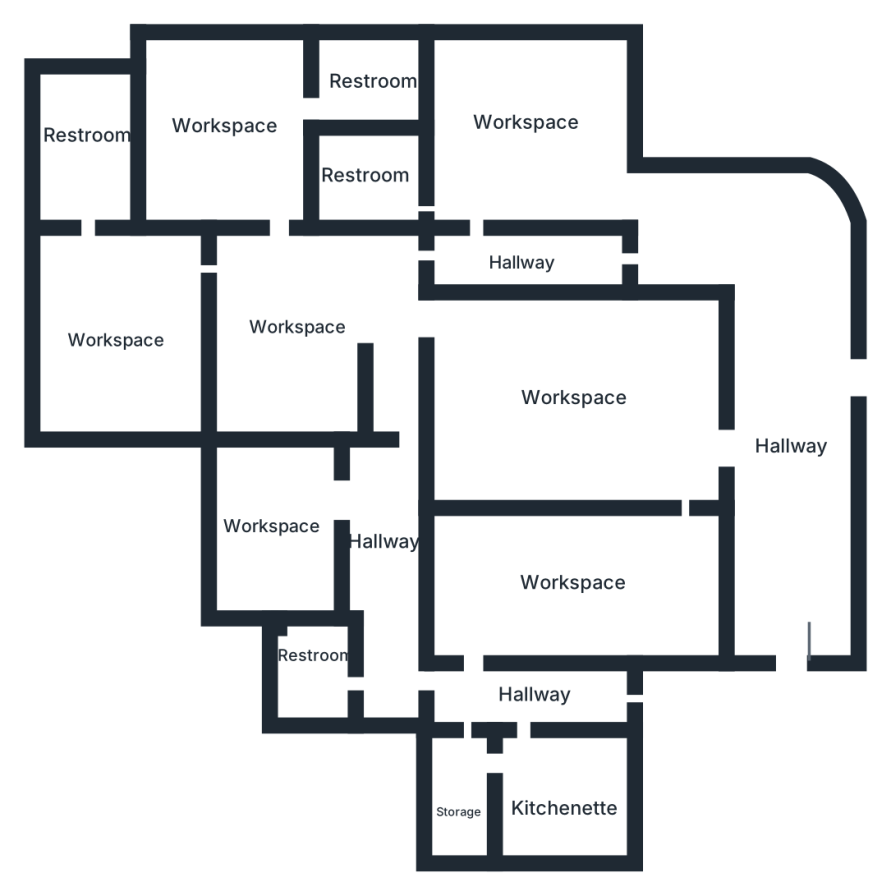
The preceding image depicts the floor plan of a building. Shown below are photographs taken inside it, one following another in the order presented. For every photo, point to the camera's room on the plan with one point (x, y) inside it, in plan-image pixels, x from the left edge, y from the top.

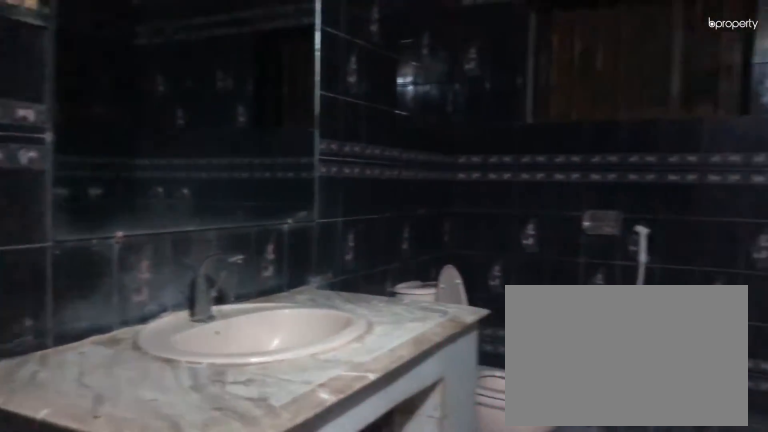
(83, 142)
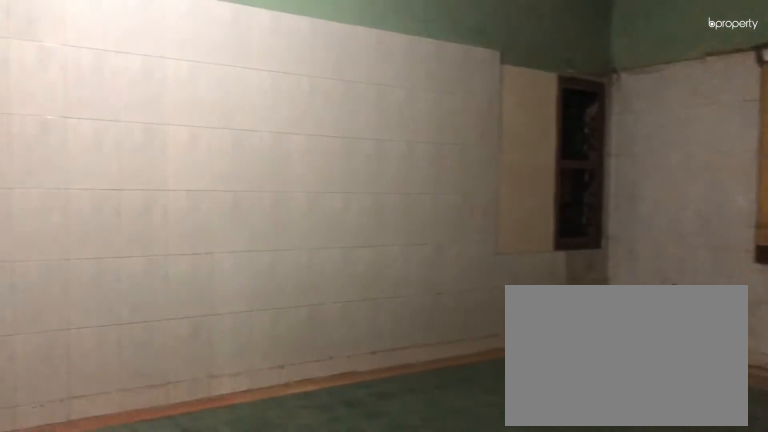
(231, 133)
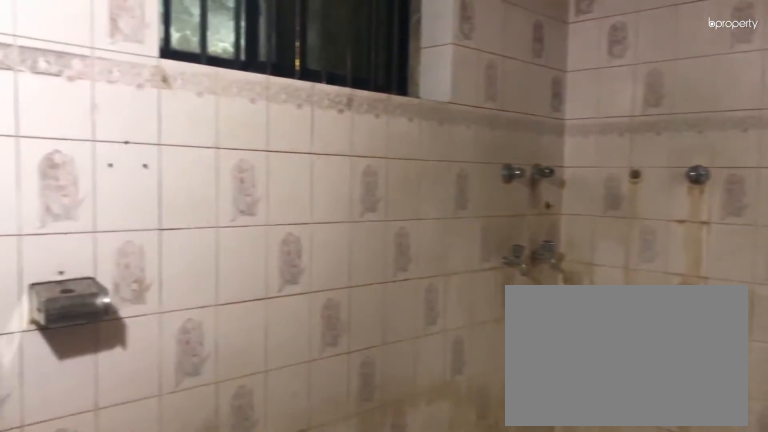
(372, 78)
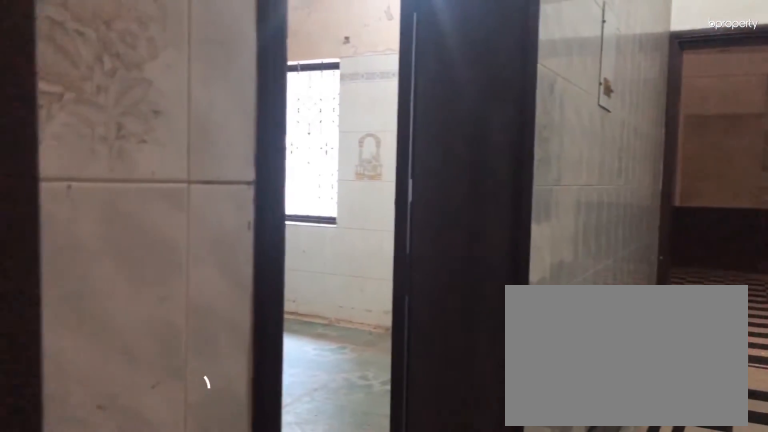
(510, 260)
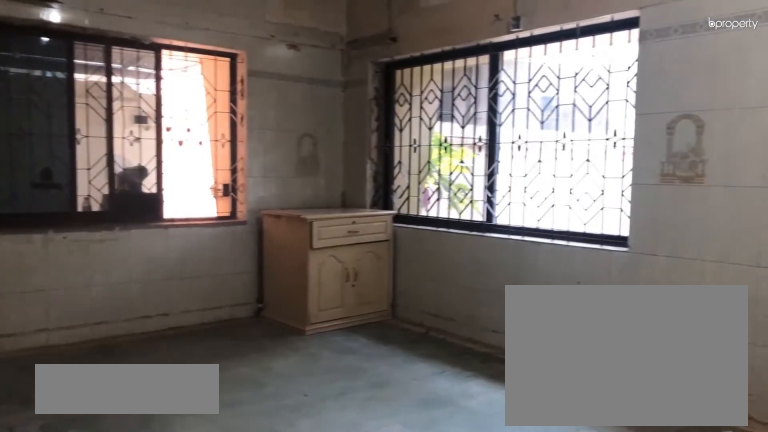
(520, 130)
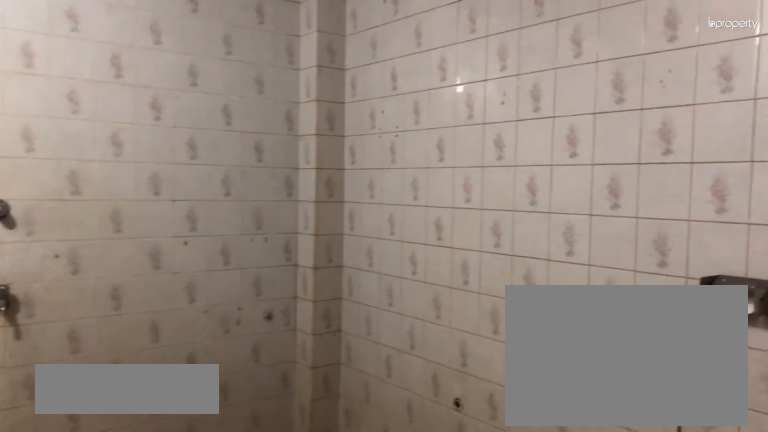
(367, 177)
